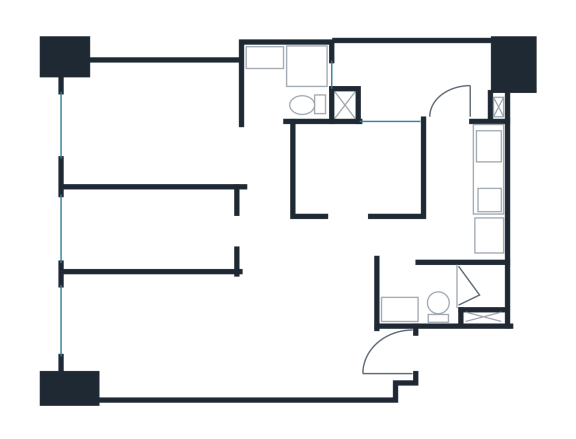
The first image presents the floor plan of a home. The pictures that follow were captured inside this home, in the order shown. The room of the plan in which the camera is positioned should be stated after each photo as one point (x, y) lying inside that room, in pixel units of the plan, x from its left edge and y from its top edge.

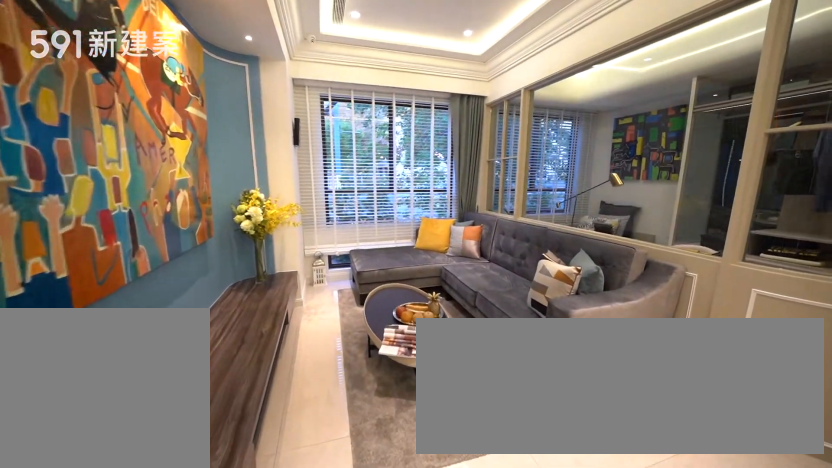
(148, 333)
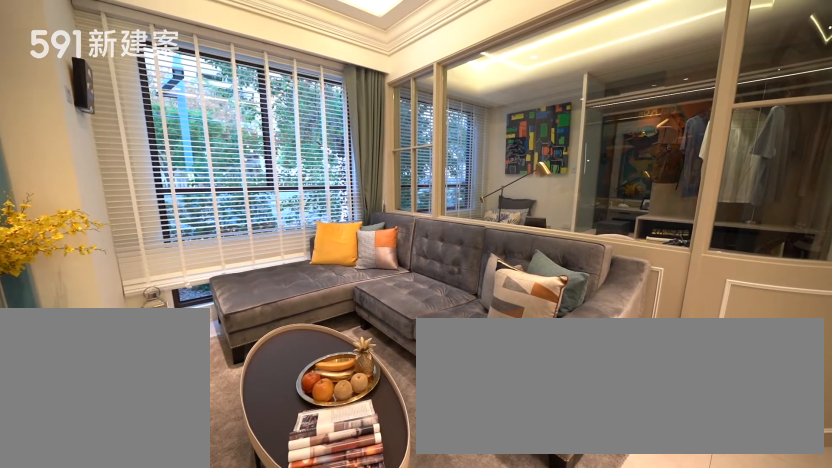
(148, 333)
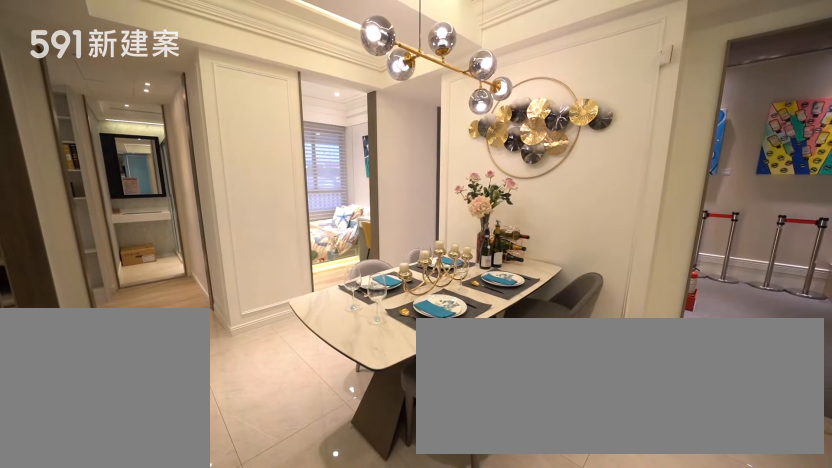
(307, 286)
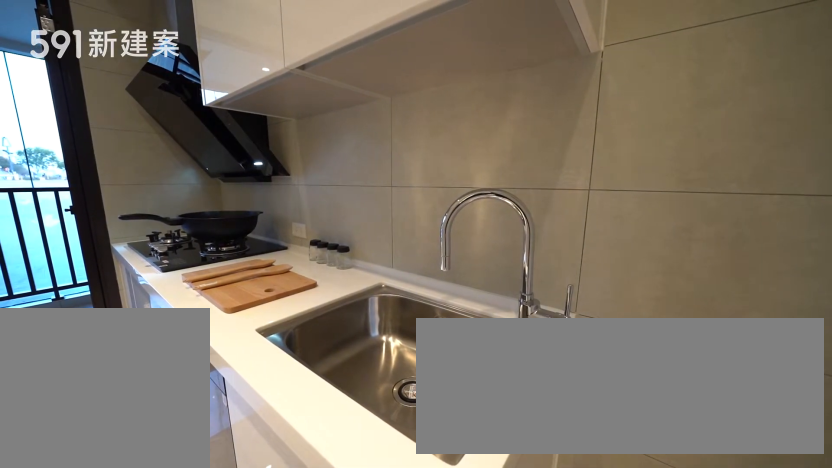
(466, 184)
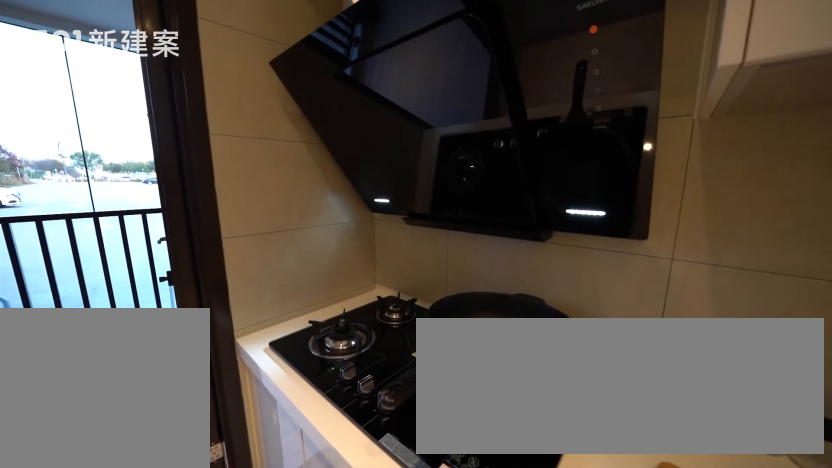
(466, 184)
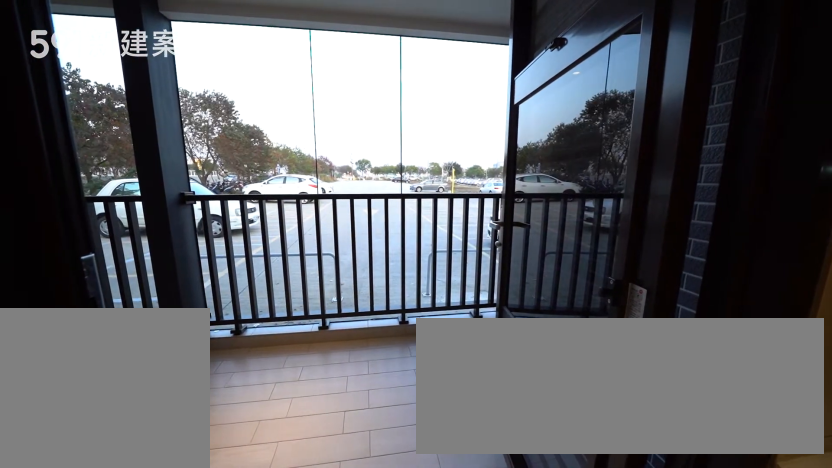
(419, 80)
